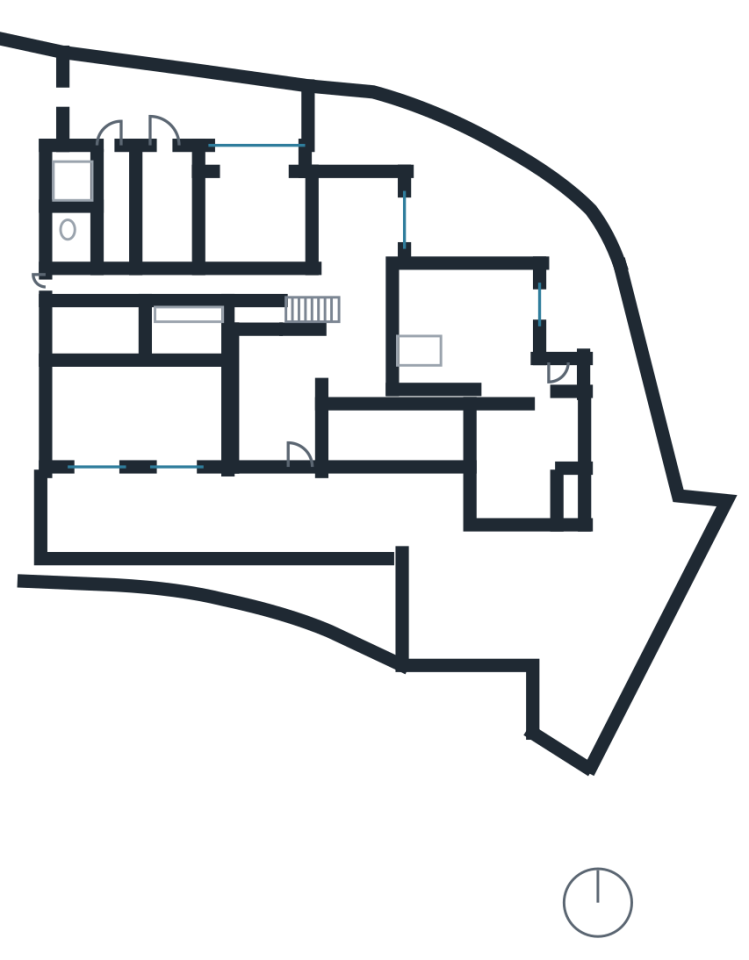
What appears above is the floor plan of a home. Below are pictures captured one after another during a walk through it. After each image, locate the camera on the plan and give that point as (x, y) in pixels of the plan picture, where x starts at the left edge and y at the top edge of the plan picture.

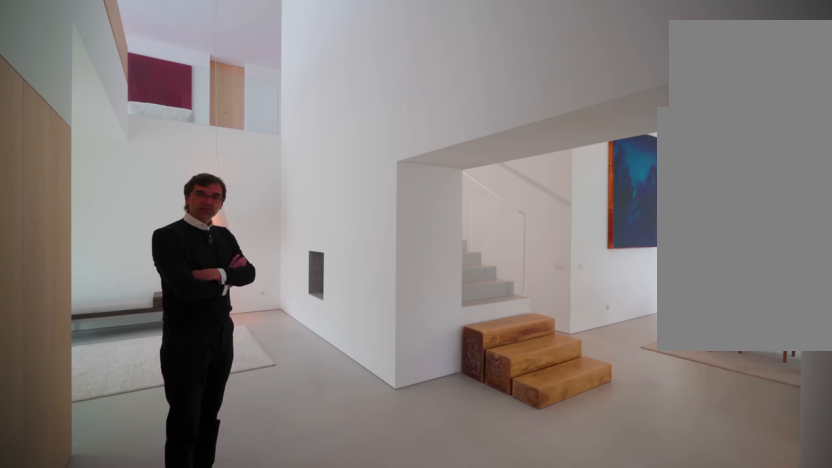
(374, 356)
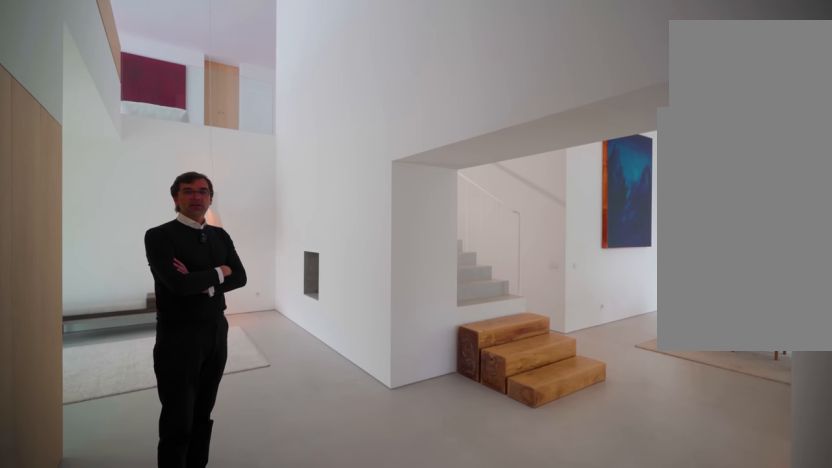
(374, 356)
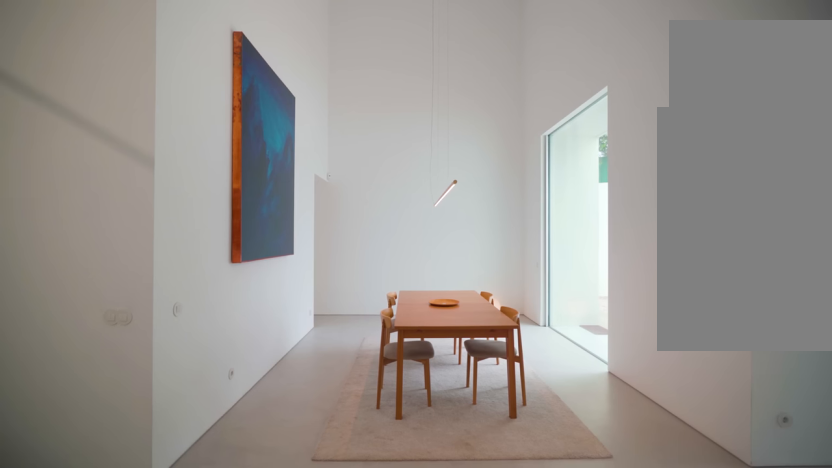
(359, 314)
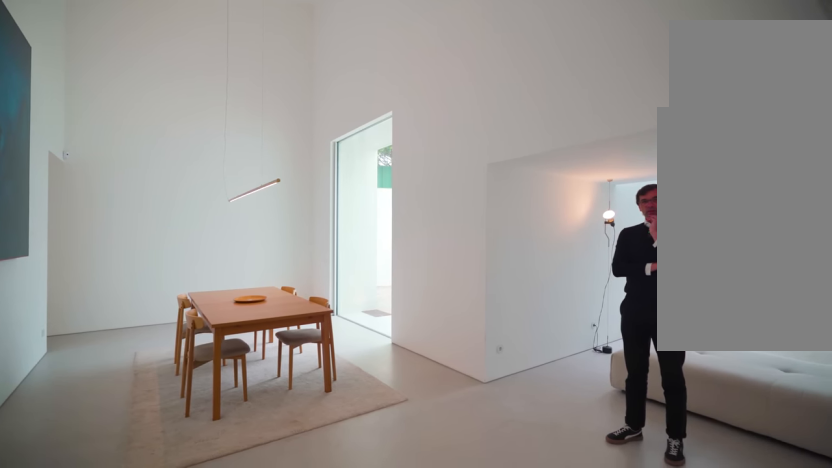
(358, 315)
